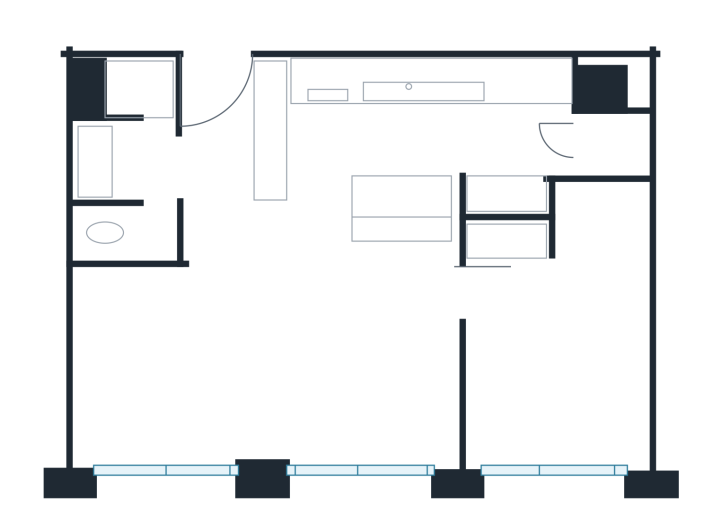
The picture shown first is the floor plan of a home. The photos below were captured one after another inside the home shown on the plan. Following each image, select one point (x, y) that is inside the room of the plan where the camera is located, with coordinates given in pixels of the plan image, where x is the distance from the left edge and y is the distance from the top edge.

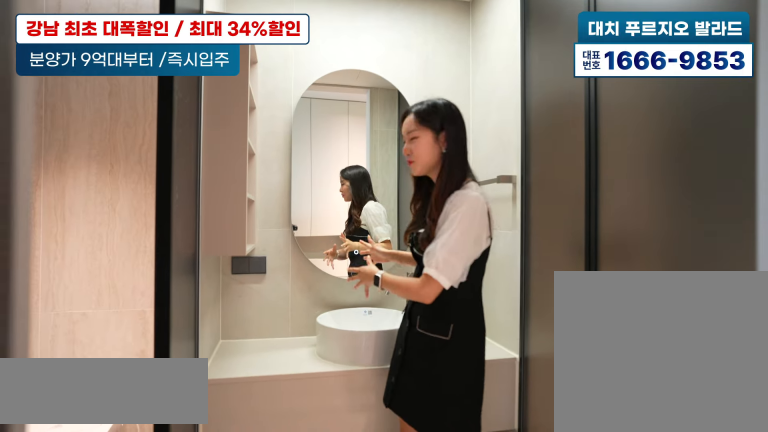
(140, 147)
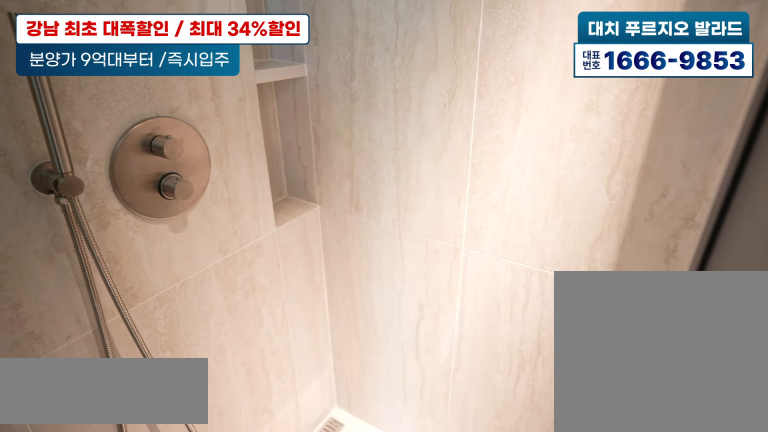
(140, 148)
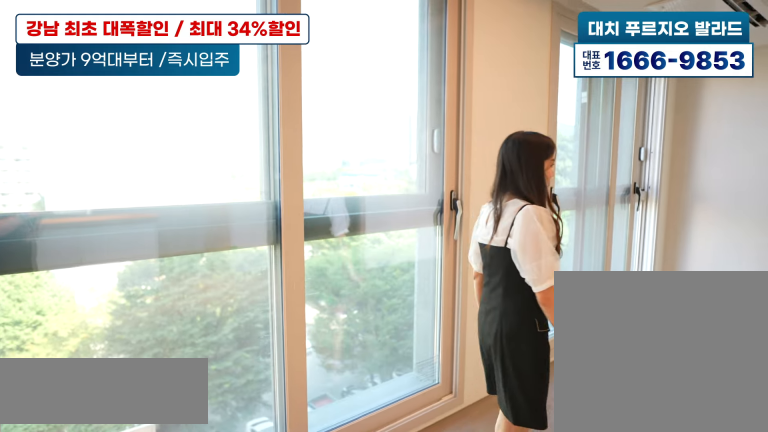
(238, 339)
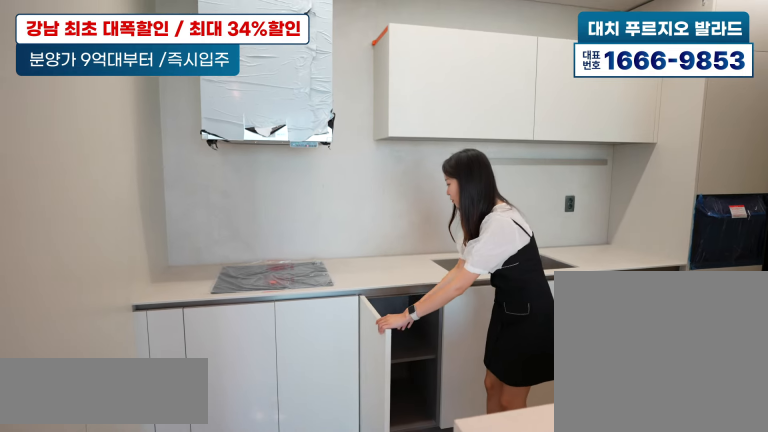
(447, 129)
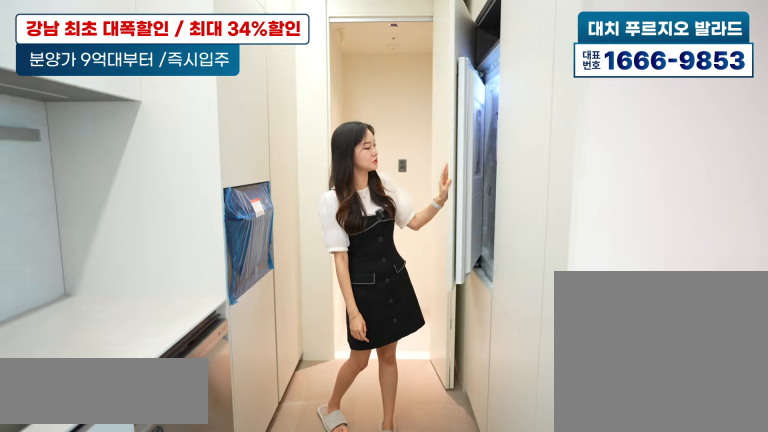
(447, 129)
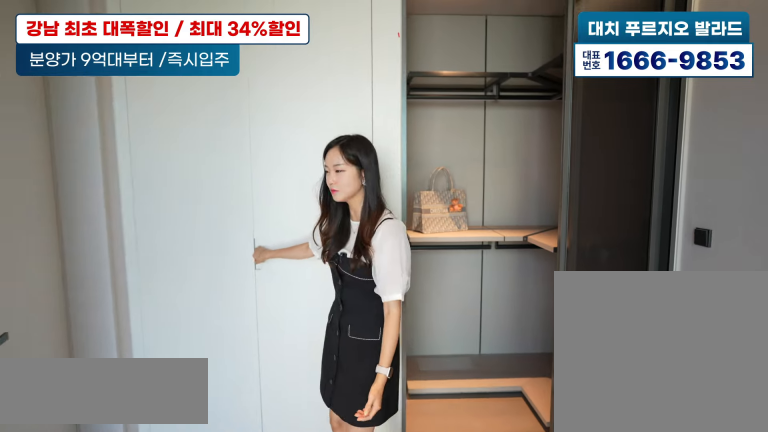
(549, 354)
